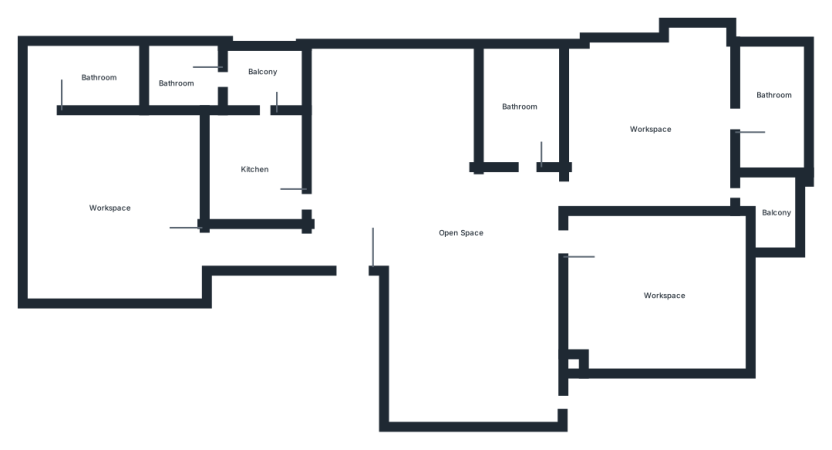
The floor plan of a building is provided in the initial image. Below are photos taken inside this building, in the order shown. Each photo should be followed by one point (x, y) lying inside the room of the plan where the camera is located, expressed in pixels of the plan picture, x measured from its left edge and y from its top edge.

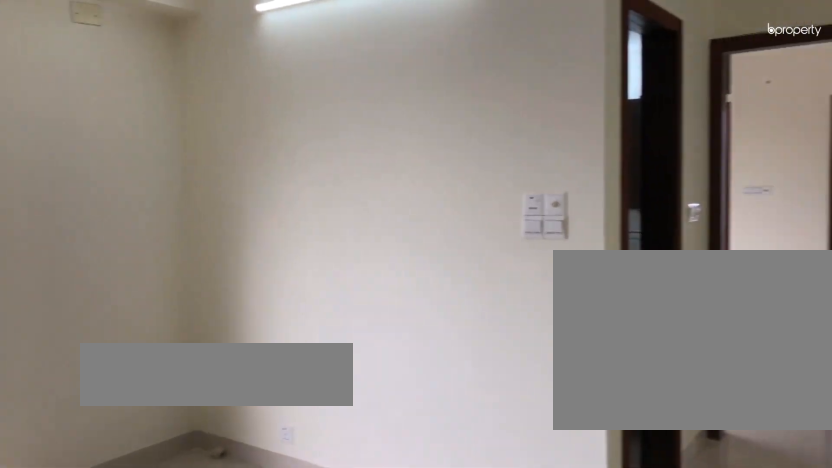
(437, 220)
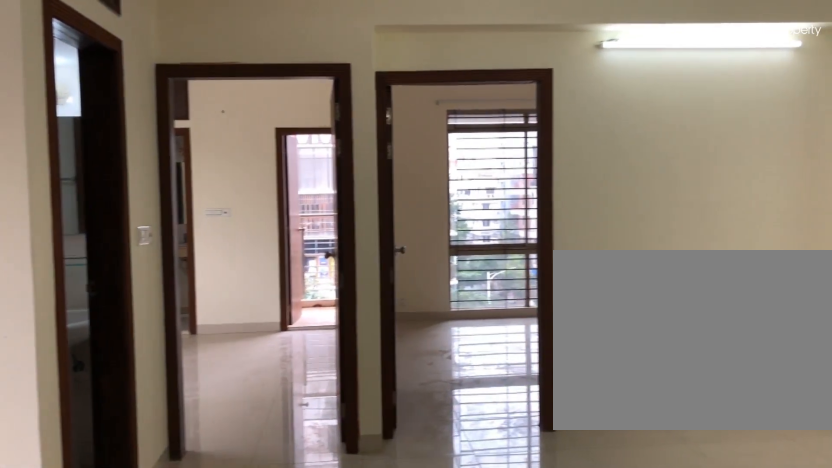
(437, 220)
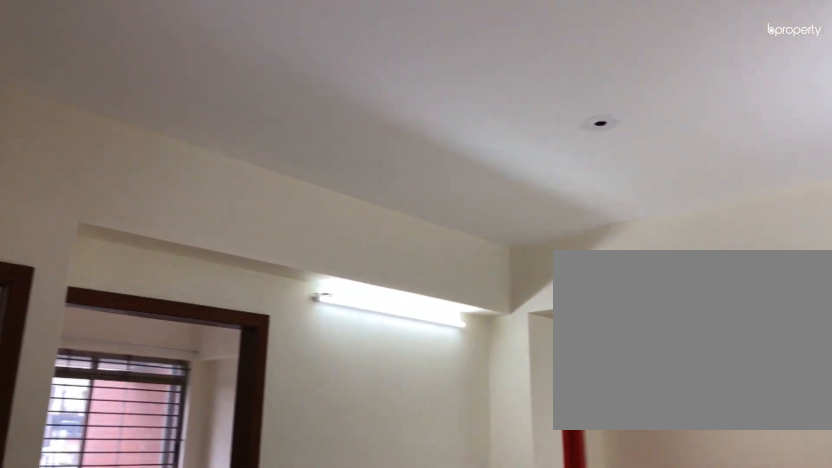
(494, 295)
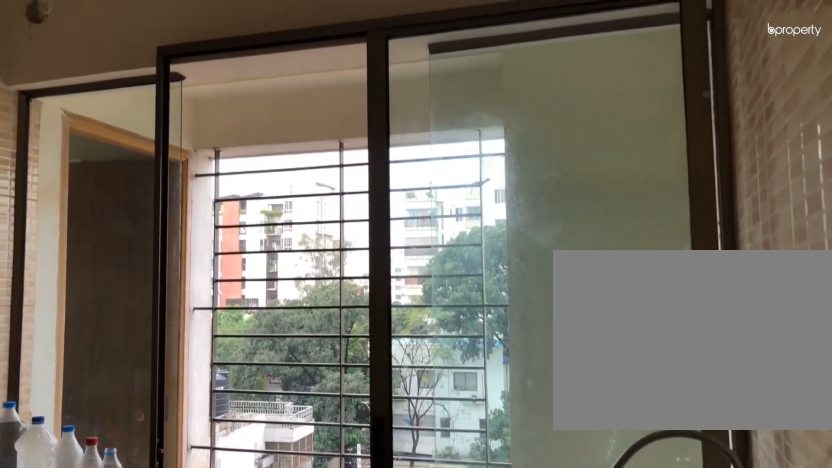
(263, 170)
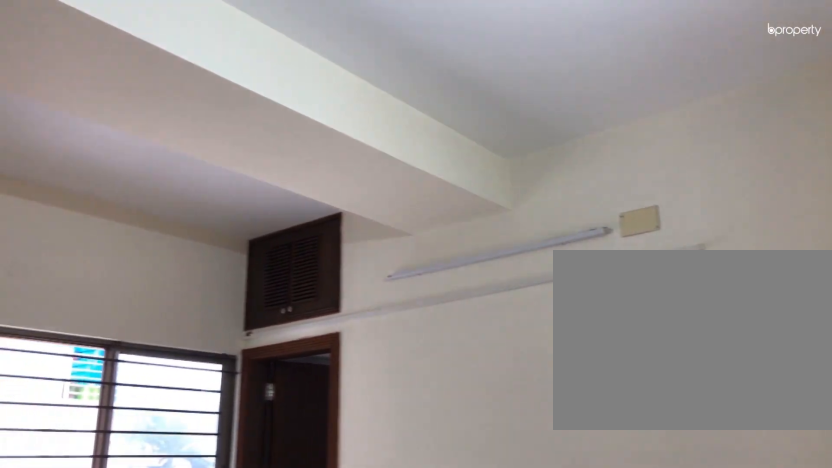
(114, 206)
